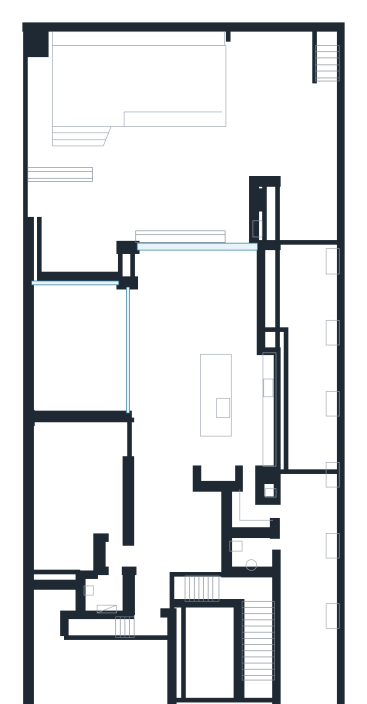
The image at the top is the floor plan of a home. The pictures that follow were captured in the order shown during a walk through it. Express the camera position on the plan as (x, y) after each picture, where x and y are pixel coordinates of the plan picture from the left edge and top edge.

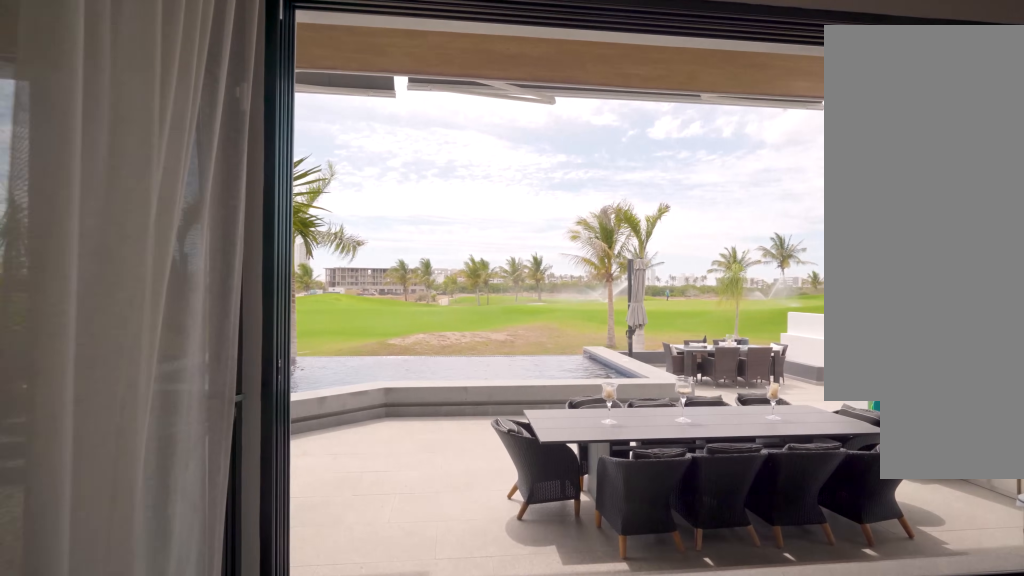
(161, 254)
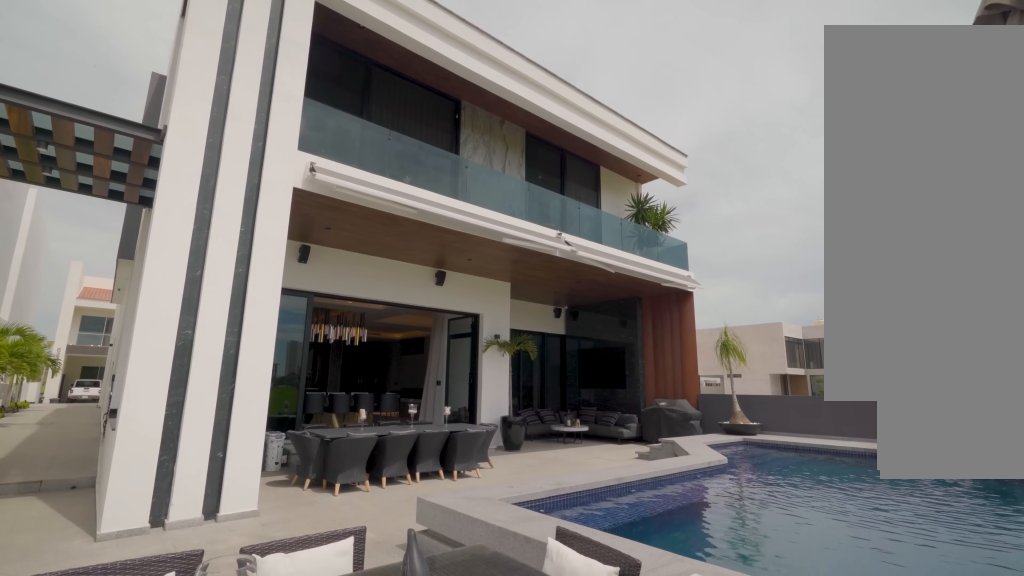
(290, 92)
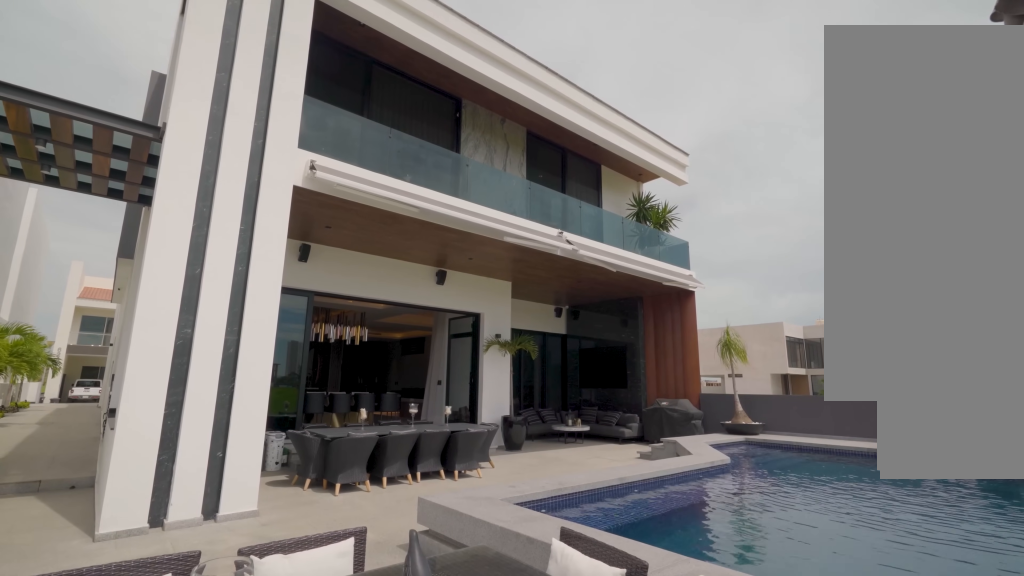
(290, 92)
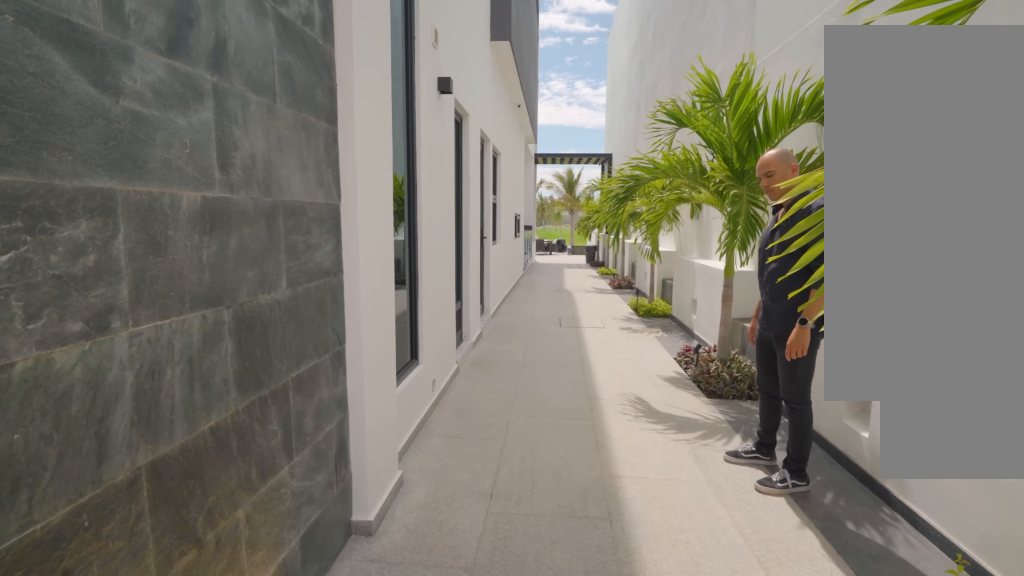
(303, 644)
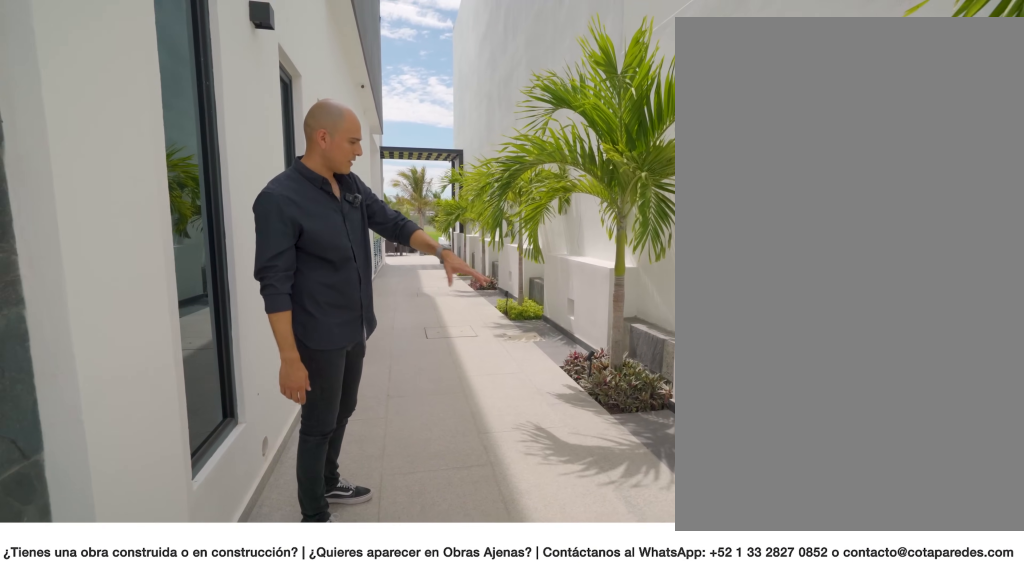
(303, 644)
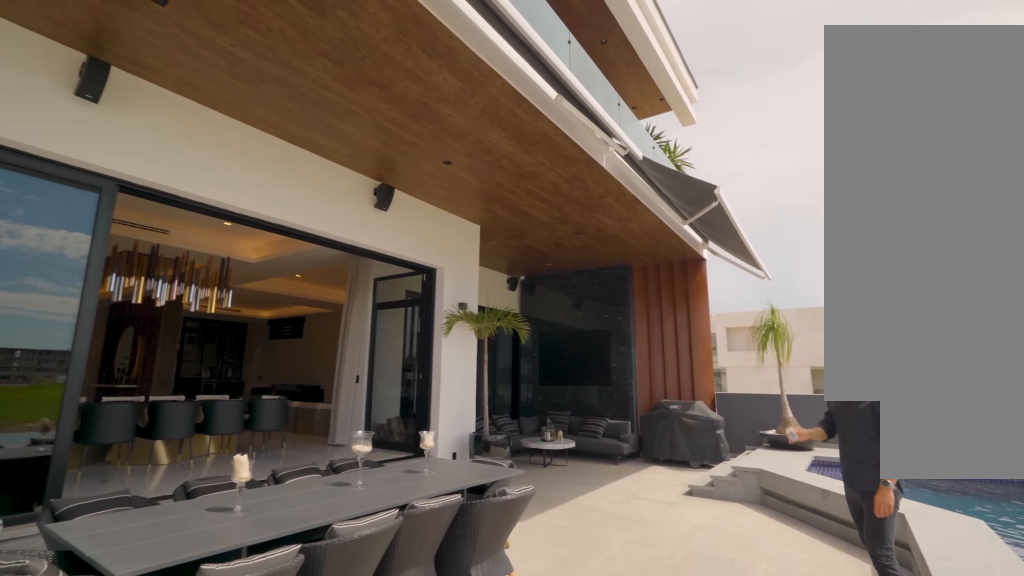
(240, 181)
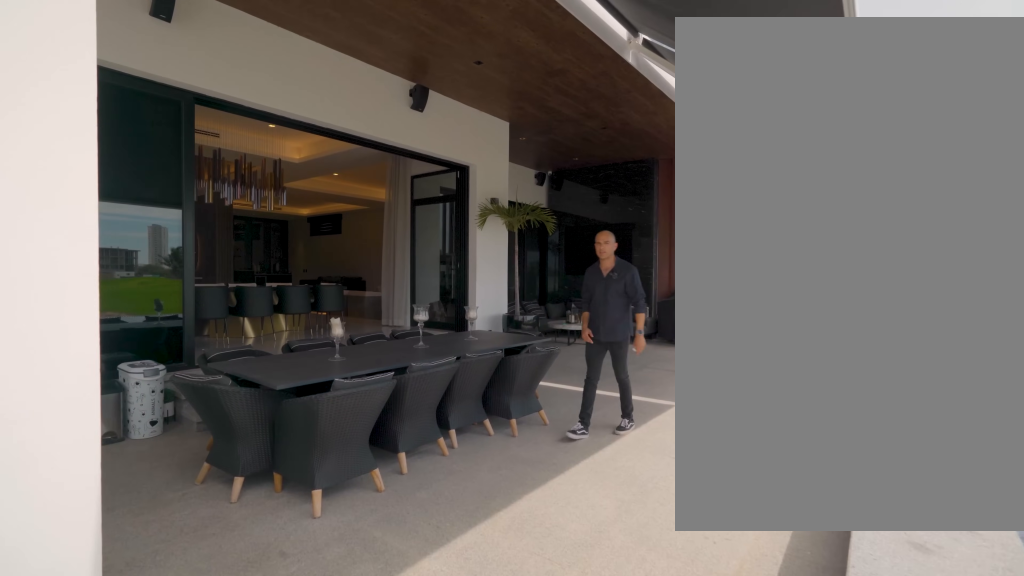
(255, 119)
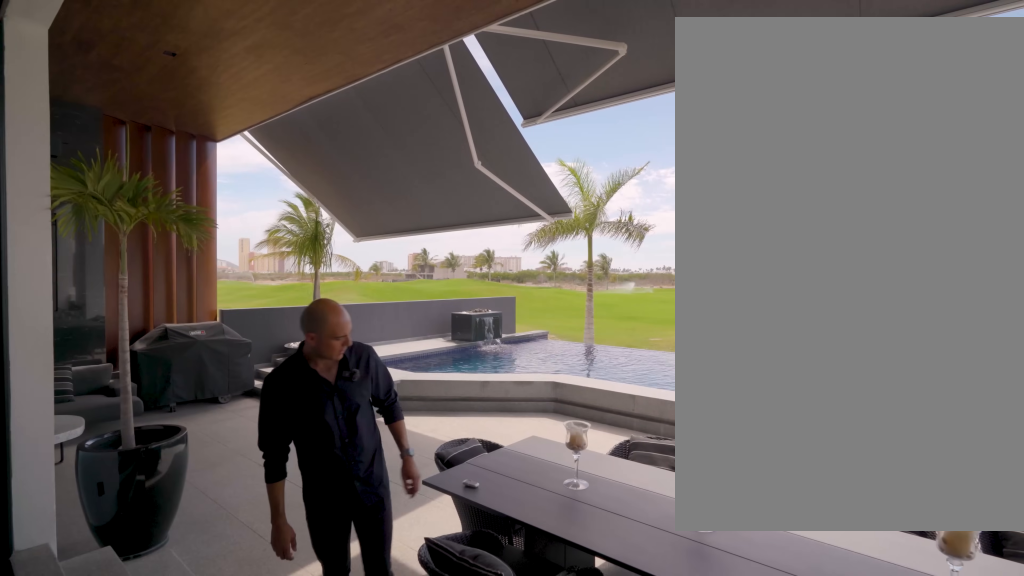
(183, 245)
